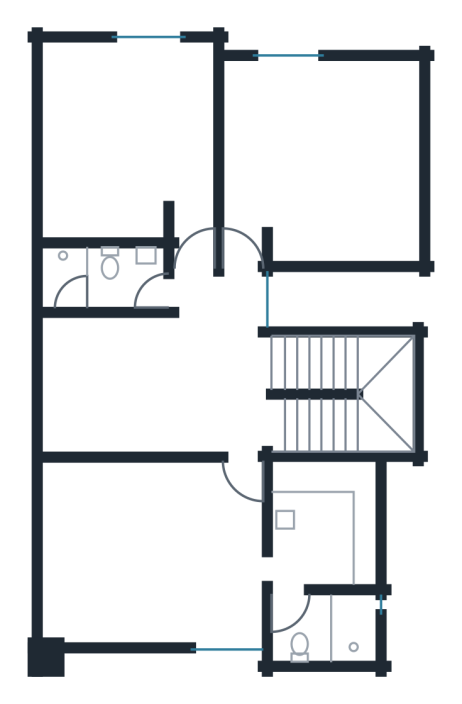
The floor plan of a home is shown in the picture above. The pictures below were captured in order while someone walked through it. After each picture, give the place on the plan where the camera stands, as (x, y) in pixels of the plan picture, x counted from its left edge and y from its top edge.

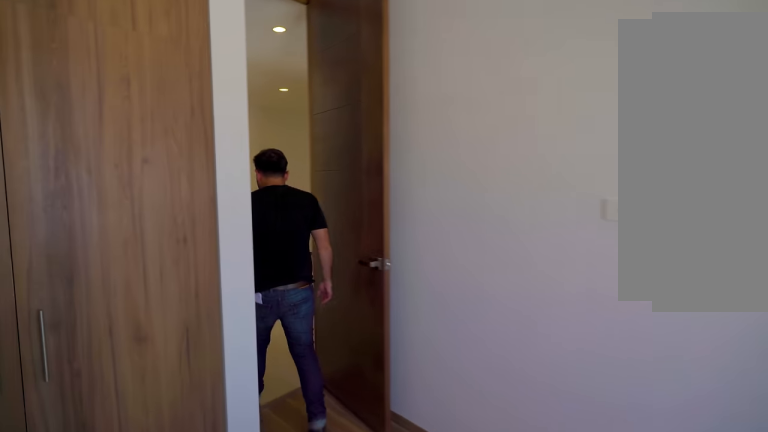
(246, 83)
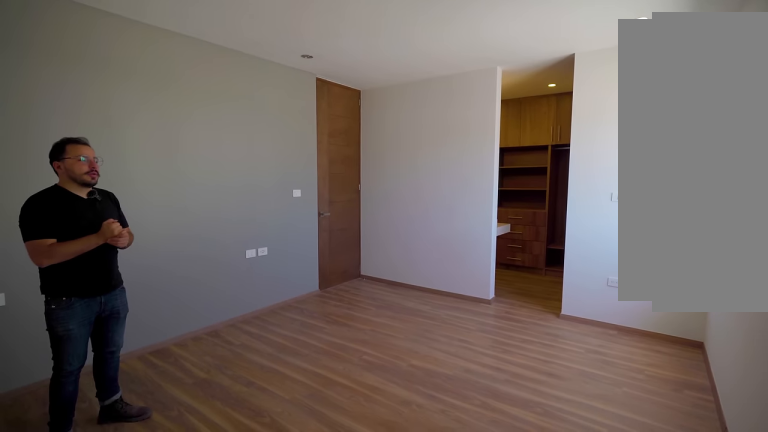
(66, 616)
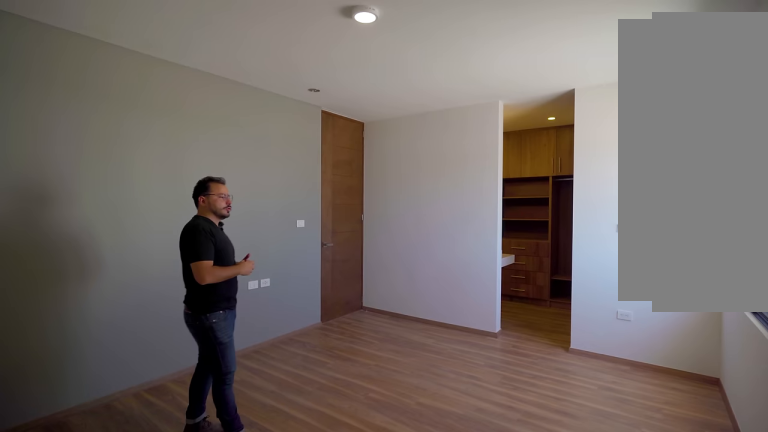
(66, 616)
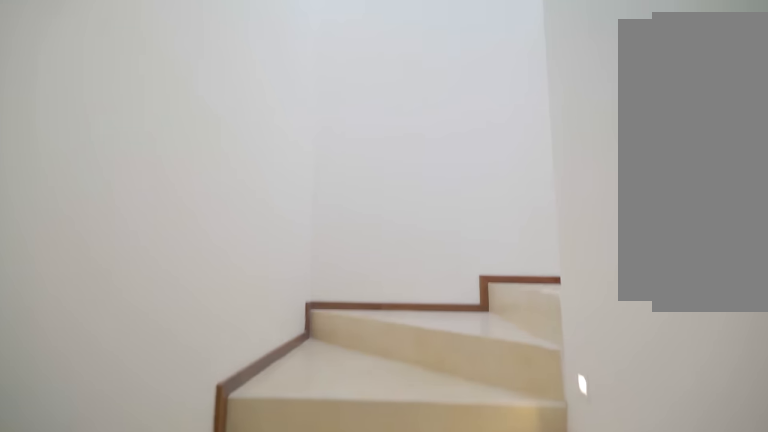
(278, 379)
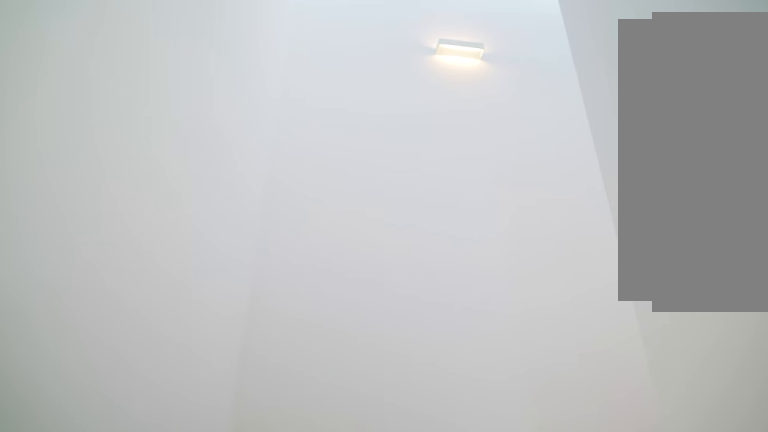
(317, 373)
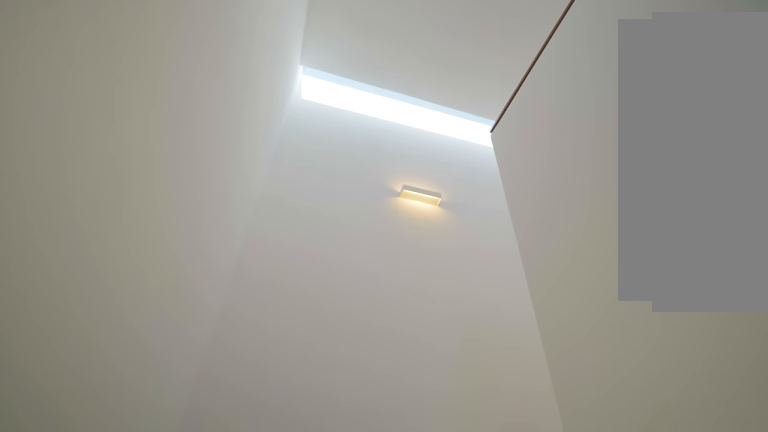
(338, 367)
